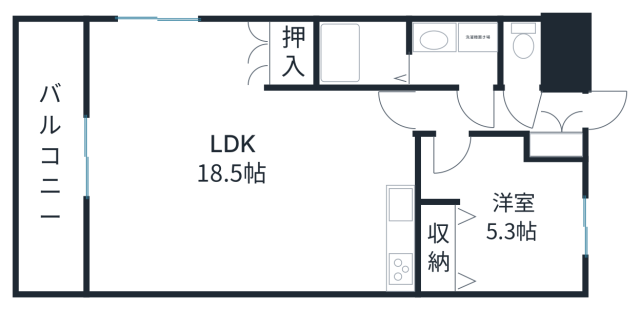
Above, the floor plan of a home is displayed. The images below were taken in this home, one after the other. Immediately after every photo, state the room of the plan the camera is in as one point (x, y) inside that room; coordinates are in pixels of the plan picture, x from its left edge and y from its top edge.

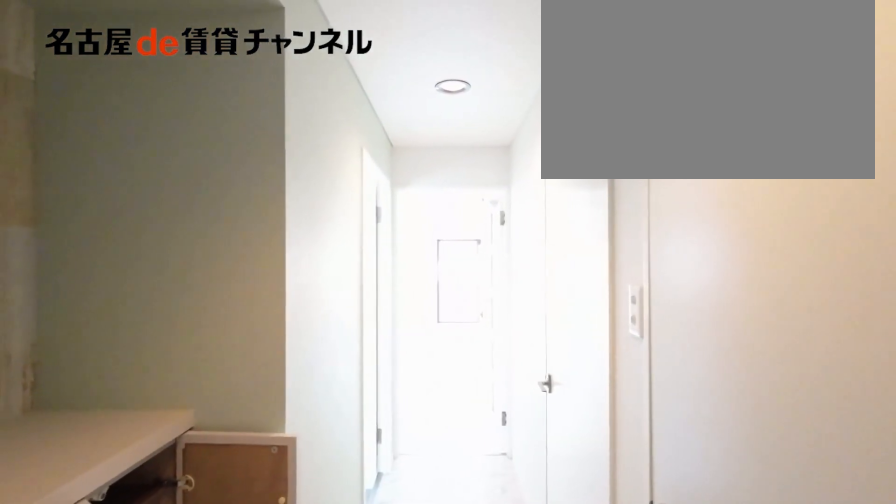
(560, 126)
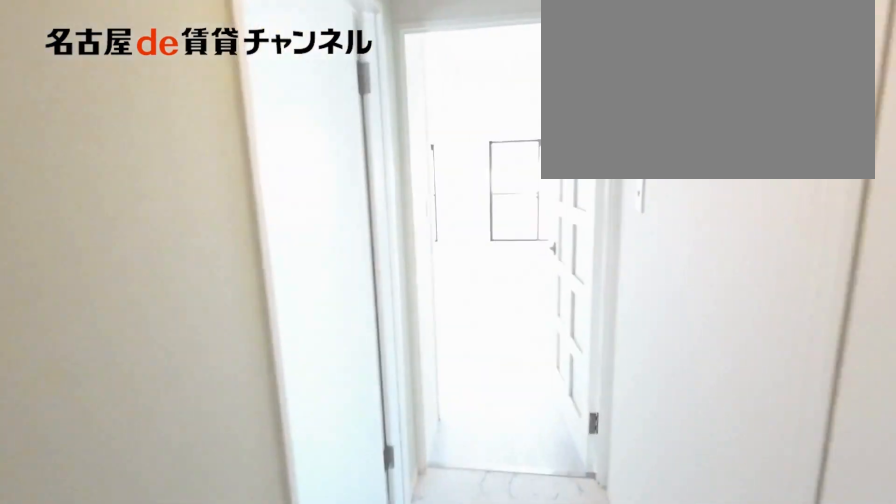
(477, 111)
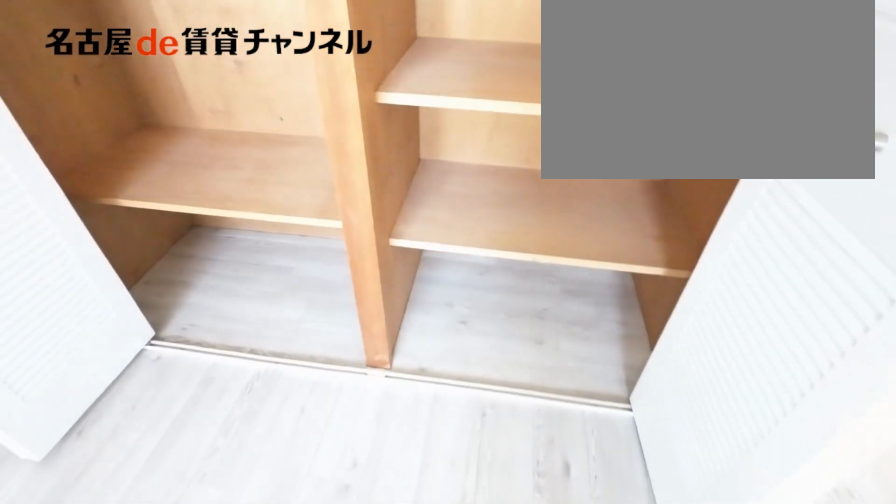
(501, 217)
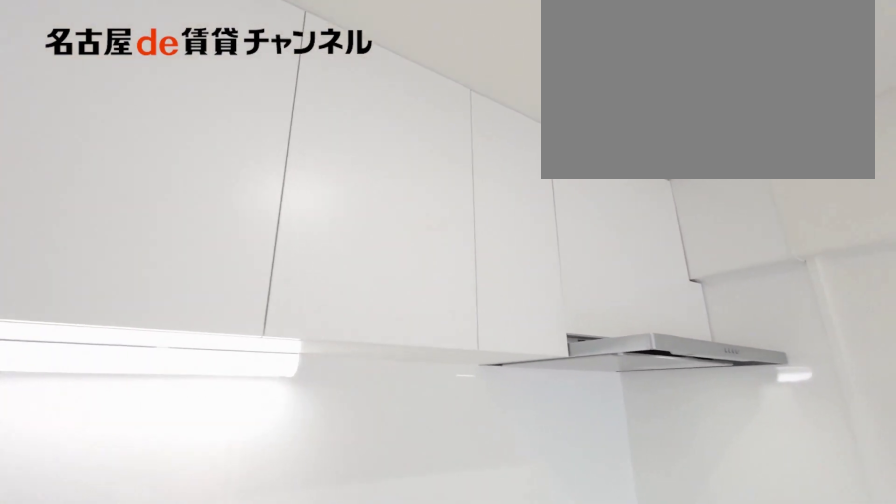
(407, 251)
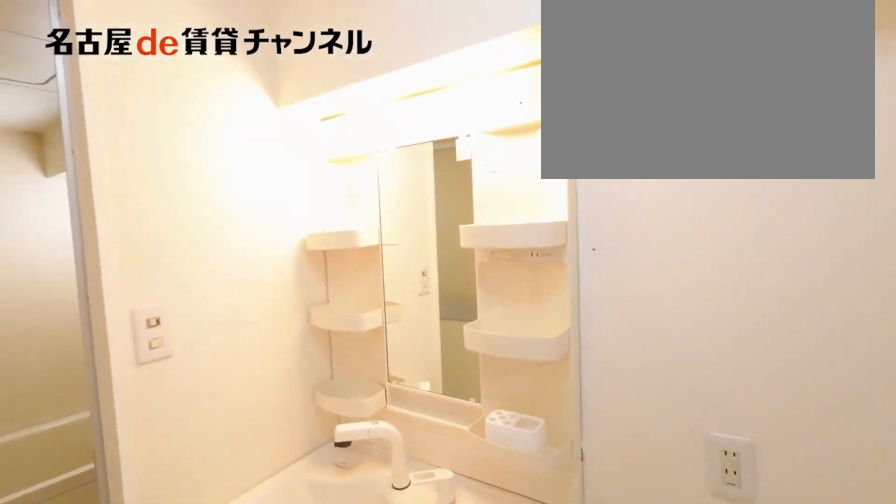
(455, 52)
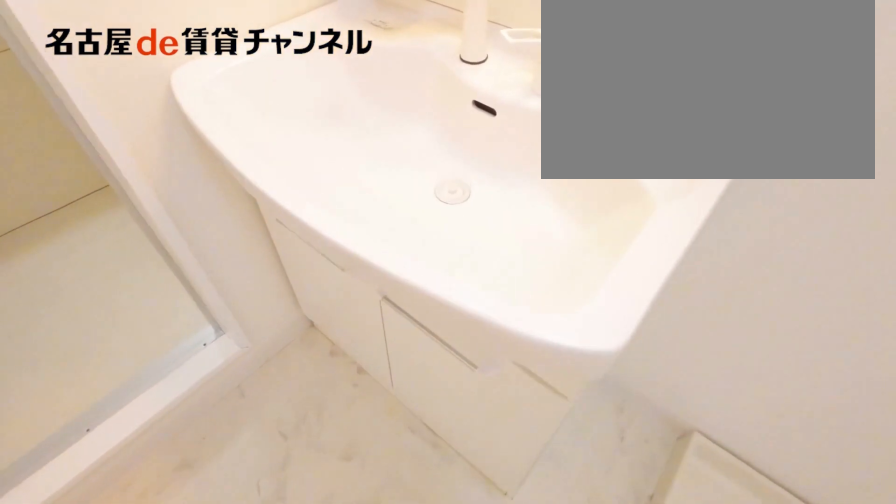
(455, 52)
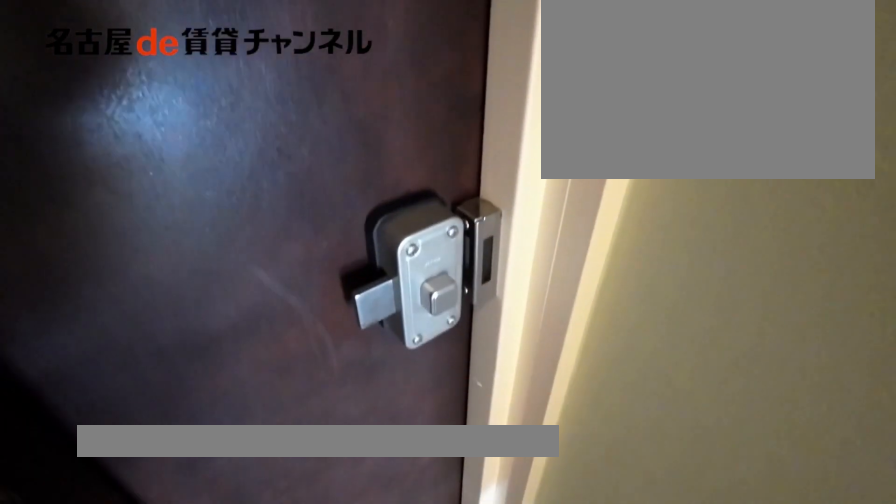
(544, 112)
